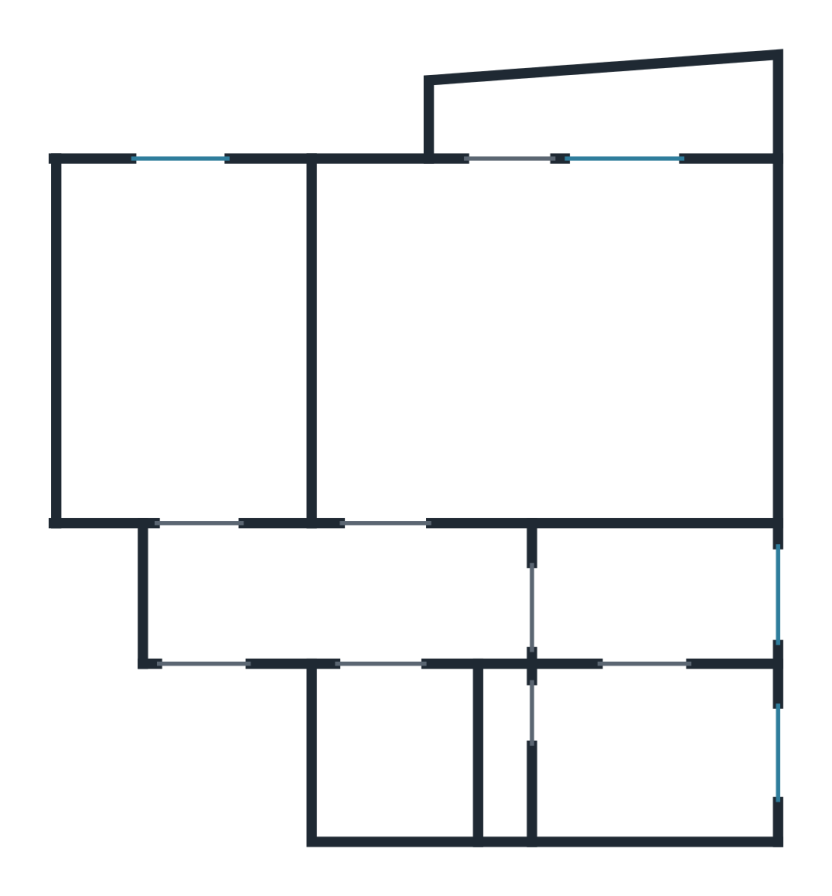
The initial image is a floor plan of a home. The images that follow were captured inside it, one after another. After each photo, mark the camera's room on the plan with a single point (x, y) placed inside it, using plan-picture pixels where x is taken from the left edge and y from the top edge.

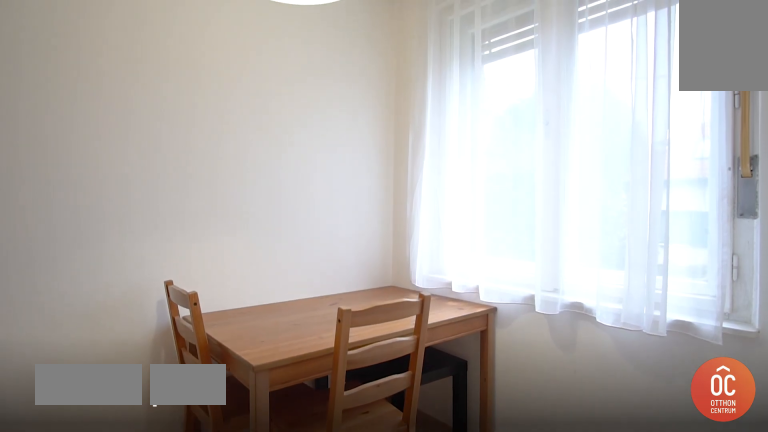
(613, 595)
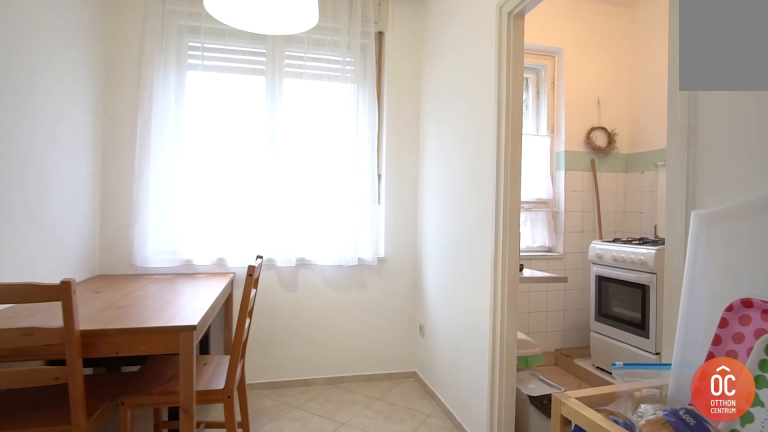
(611, 595)
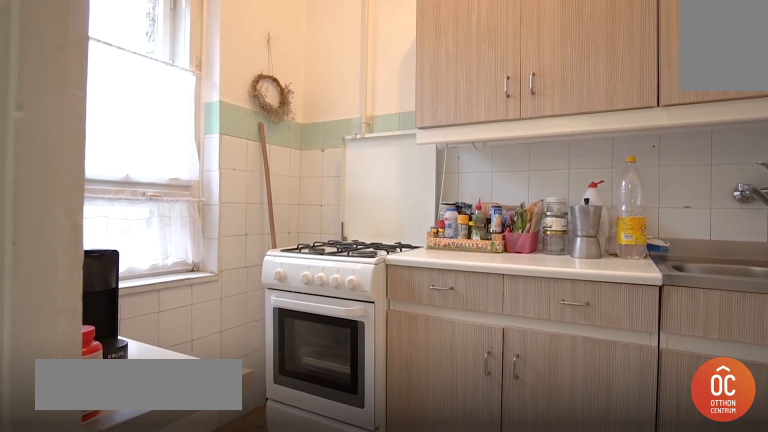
(670, 744)
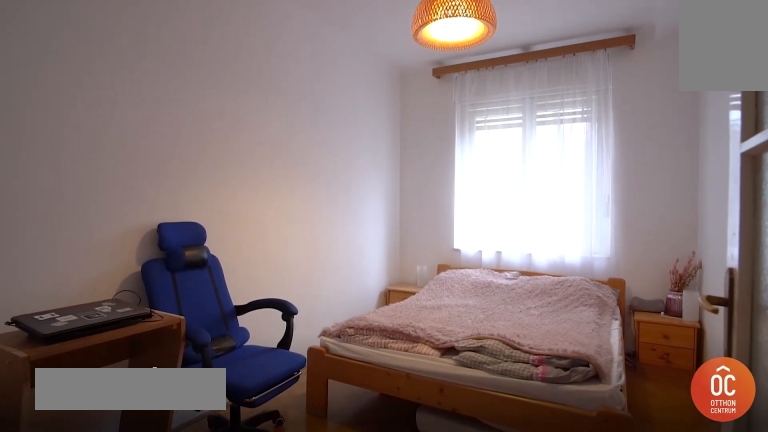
(181, 348)
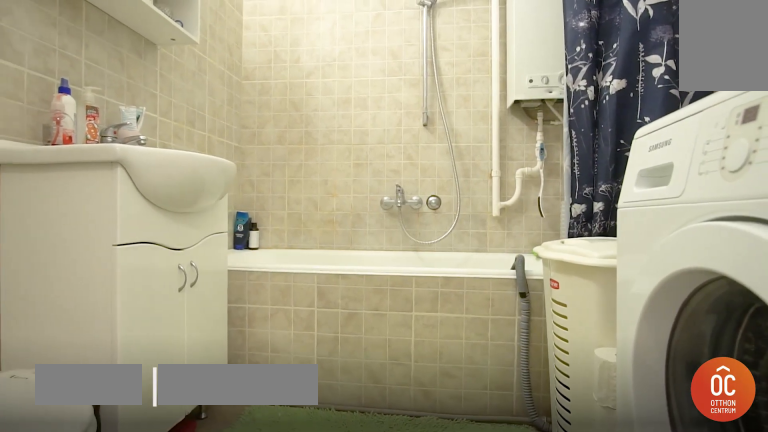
(406, 755)
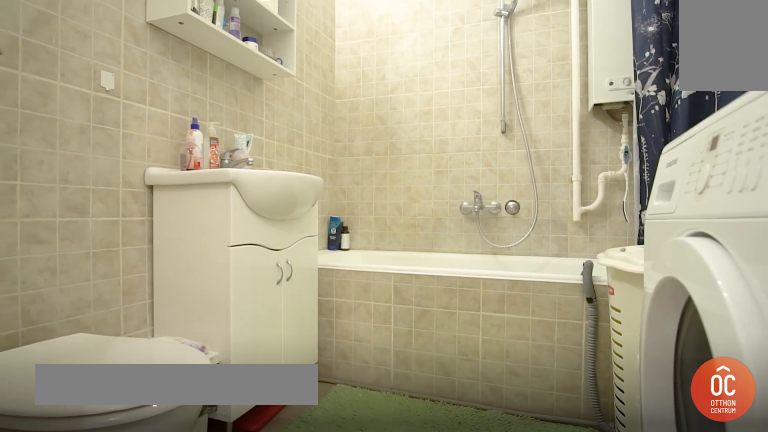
(405, 754)
